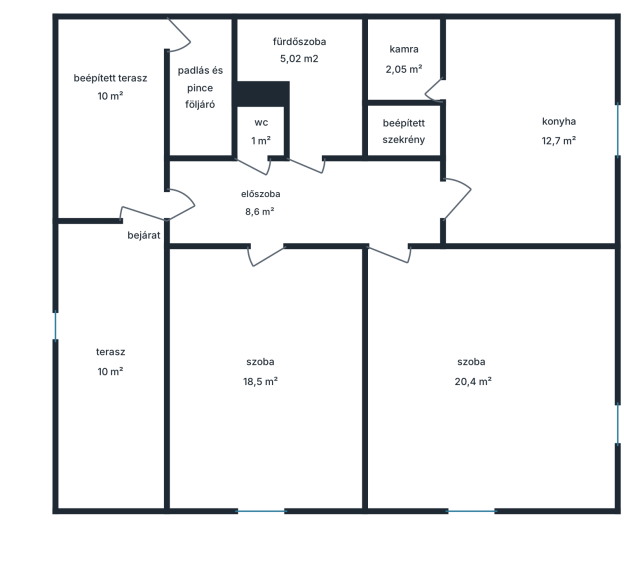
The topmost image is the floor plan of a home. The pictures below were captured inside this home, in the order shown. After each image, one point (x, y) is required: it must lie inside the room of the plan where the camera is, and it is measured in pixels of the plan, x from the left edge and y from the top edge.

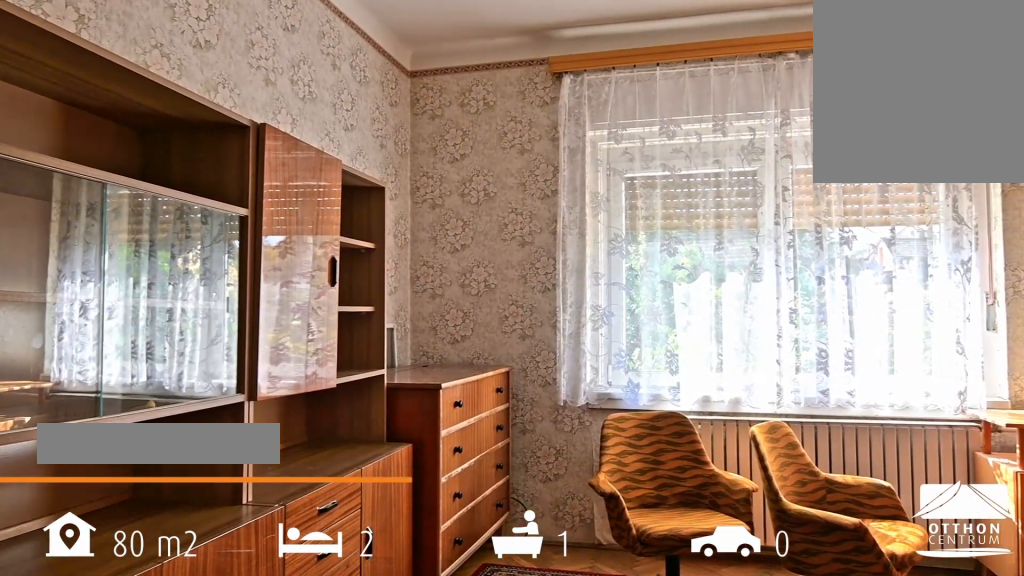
(268, 346)
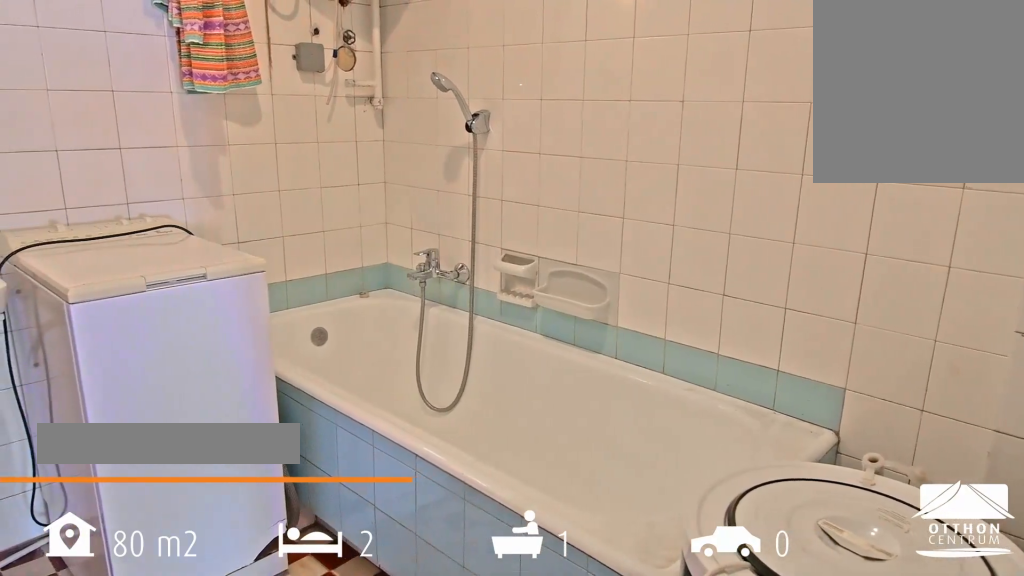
(326, 95)
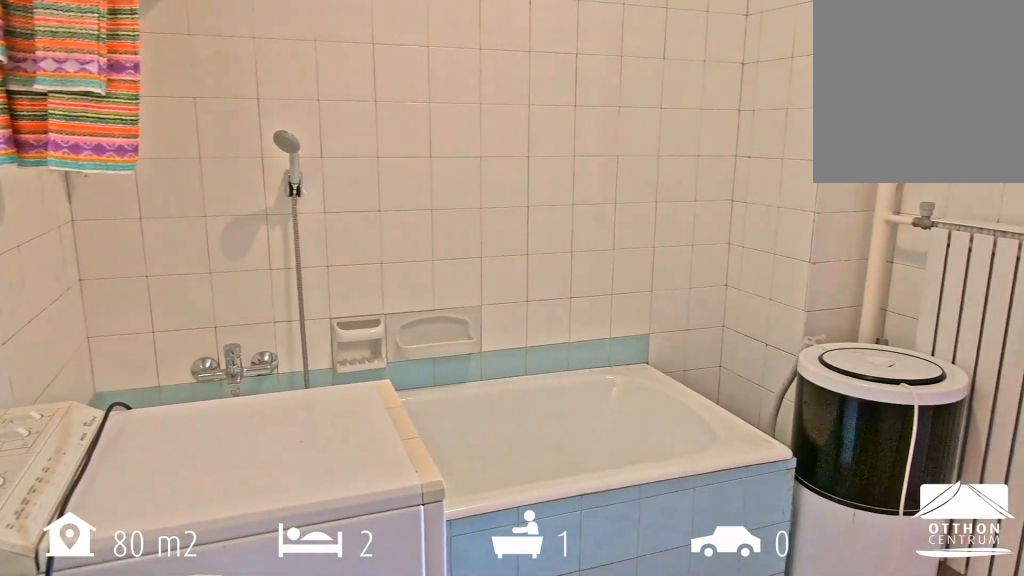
(326, 96)
